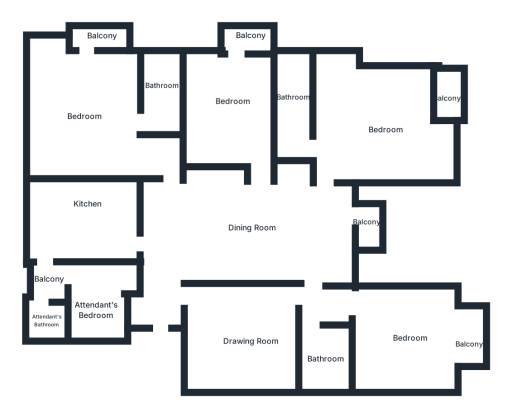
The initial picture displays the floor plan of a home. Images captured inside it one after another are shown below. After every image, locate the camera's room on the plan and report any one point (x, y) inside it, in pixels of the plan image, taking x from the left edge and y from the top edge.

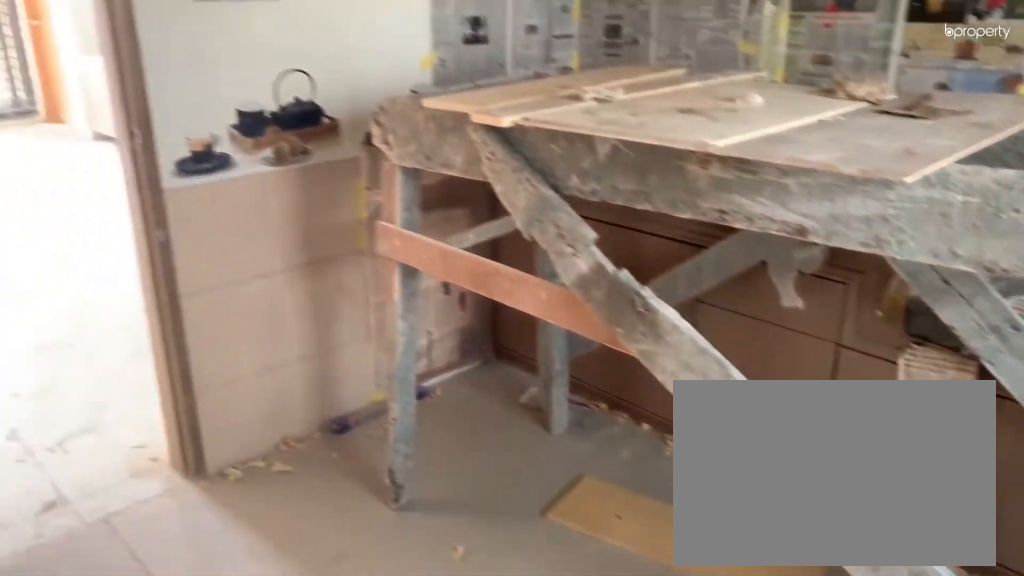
(84, 215)
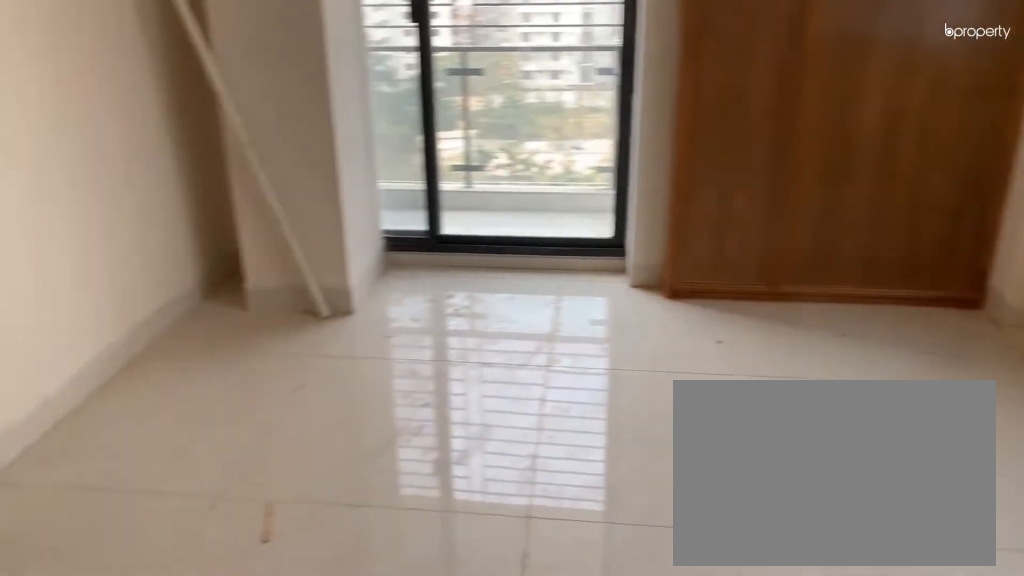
(89, 117)
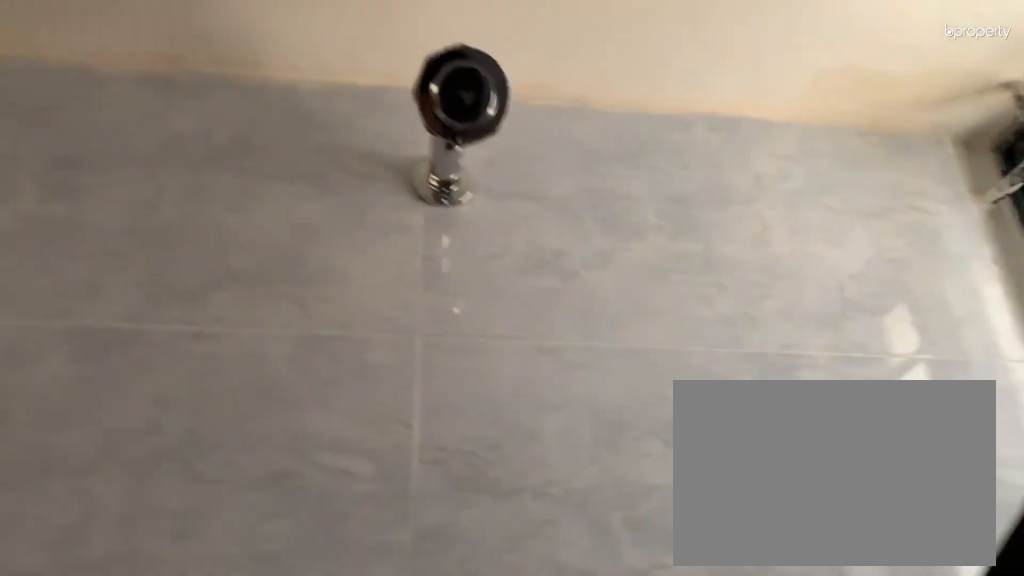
(156, 101)
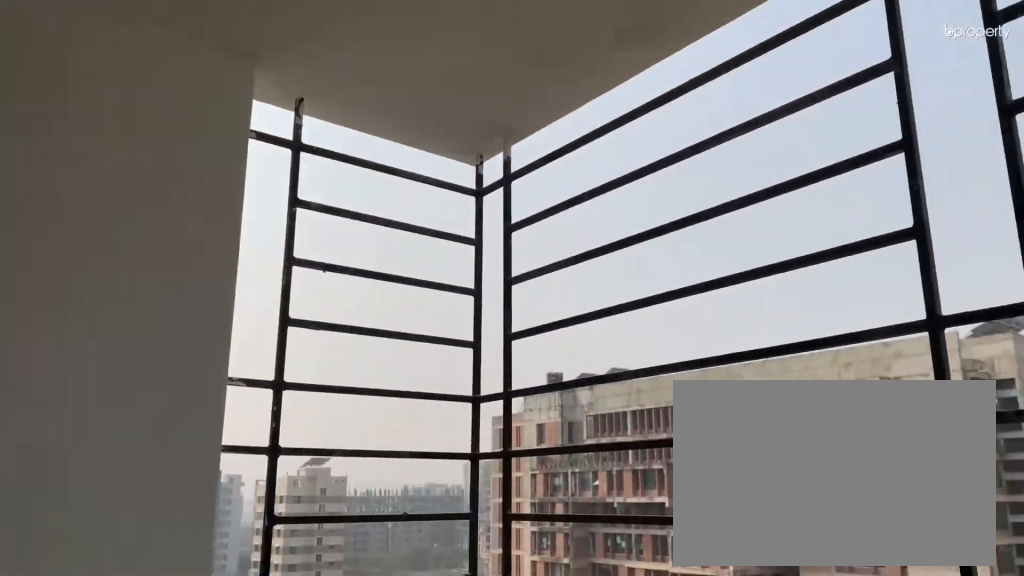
(98, 41)
